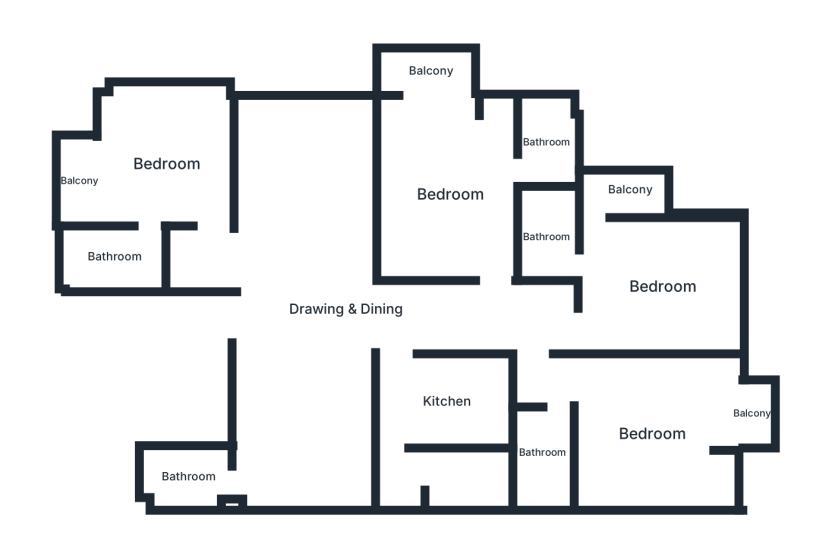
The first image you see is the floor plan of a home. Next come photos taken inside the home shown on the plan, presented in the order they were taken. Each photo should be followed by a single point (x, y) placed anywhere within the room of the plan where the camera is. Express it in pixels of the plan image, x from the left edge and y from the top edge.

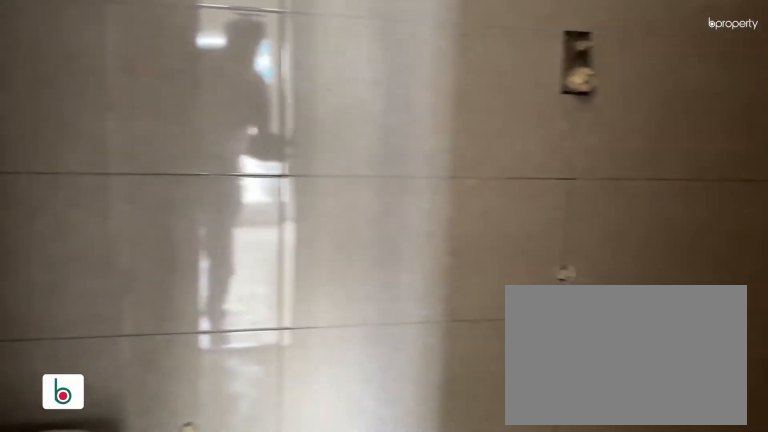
(547, 237)
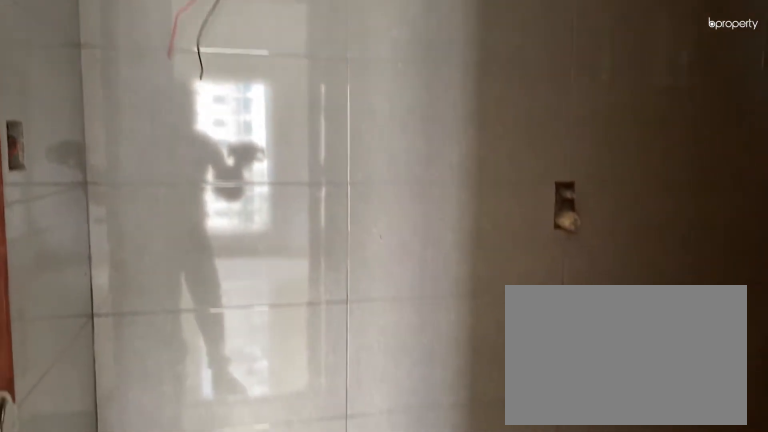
(547, 237)
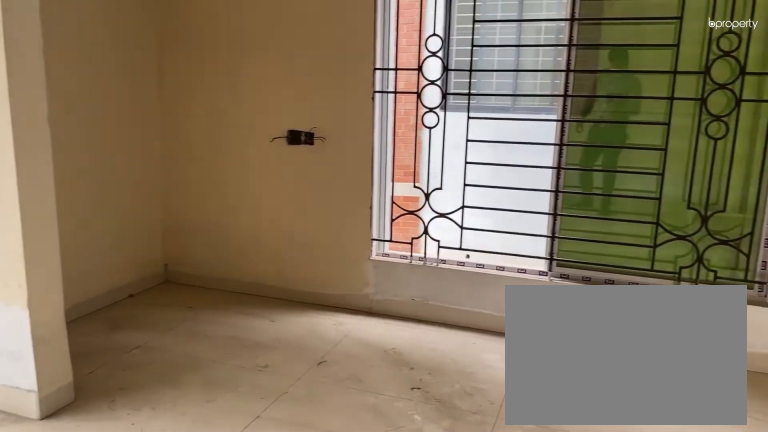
(652, 433)
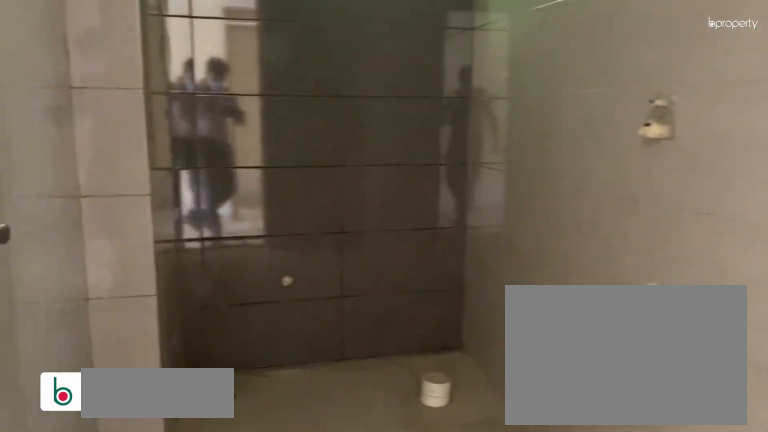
(542, 451)
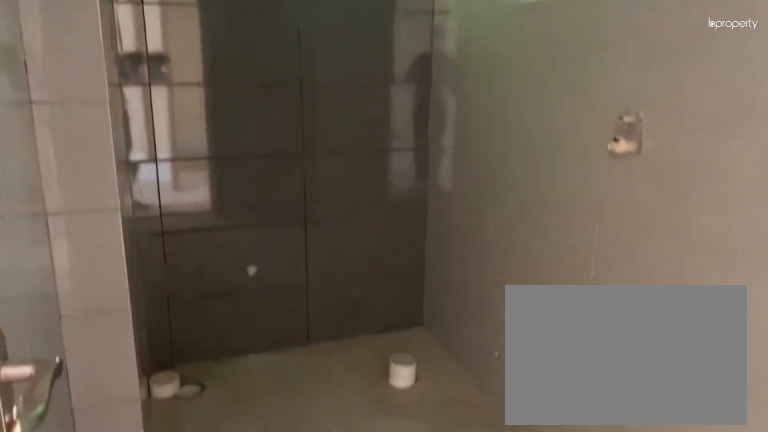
(542, 451)
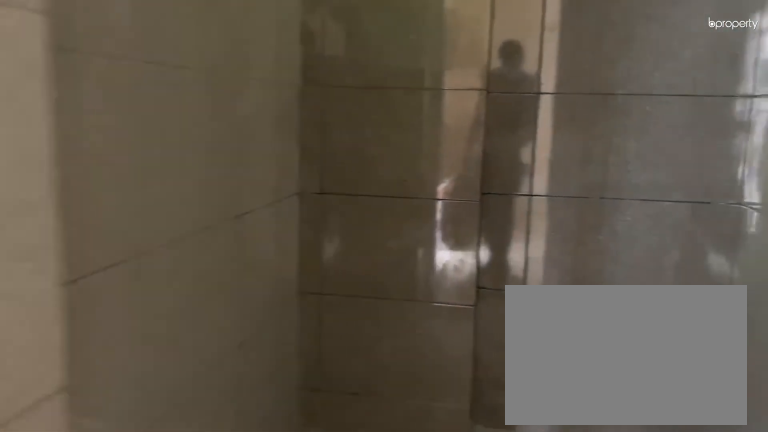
(189, 476)
